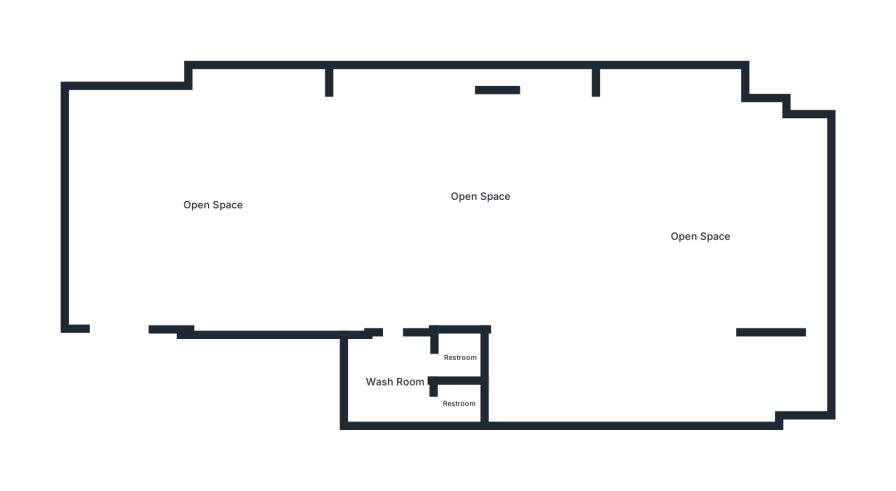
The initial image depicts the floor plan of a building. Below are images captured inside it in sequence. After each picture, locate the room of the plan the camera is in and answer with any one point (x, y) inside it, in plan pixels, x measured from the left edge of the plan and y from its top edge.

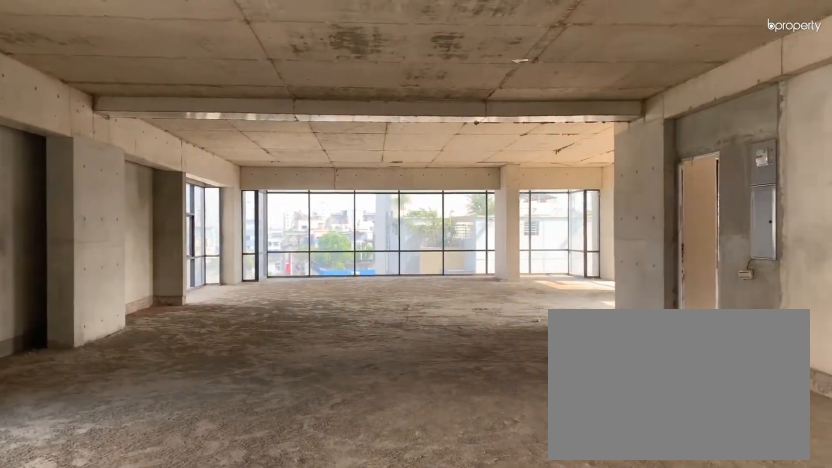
(215, 206)
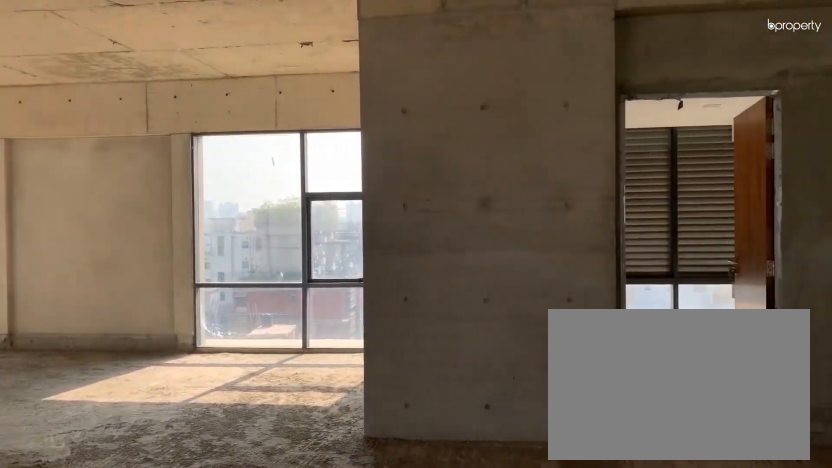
(483, 195)
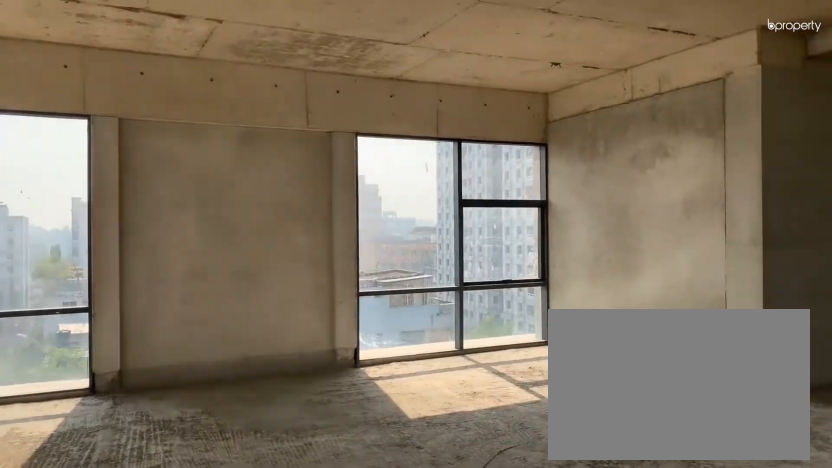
(703, 236)
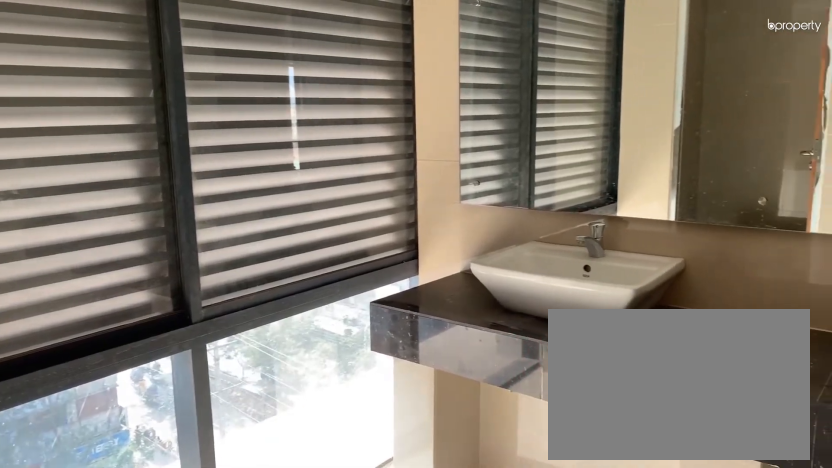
(394, 382)
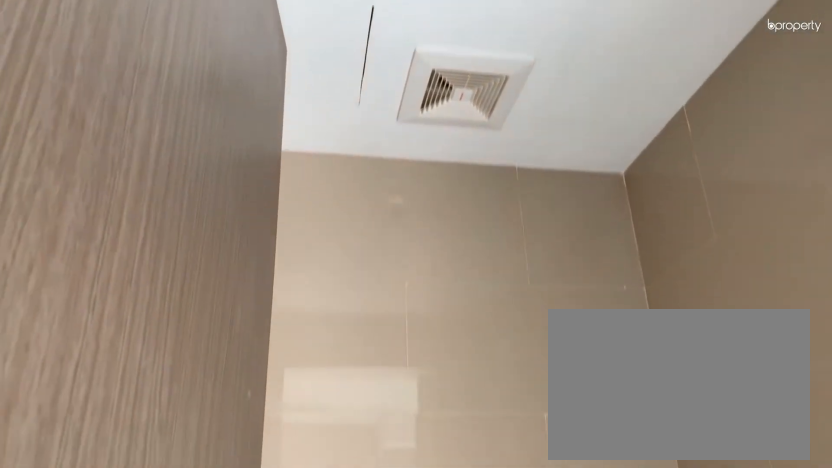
(459, 406)
